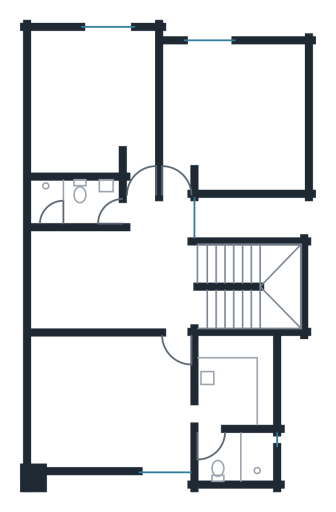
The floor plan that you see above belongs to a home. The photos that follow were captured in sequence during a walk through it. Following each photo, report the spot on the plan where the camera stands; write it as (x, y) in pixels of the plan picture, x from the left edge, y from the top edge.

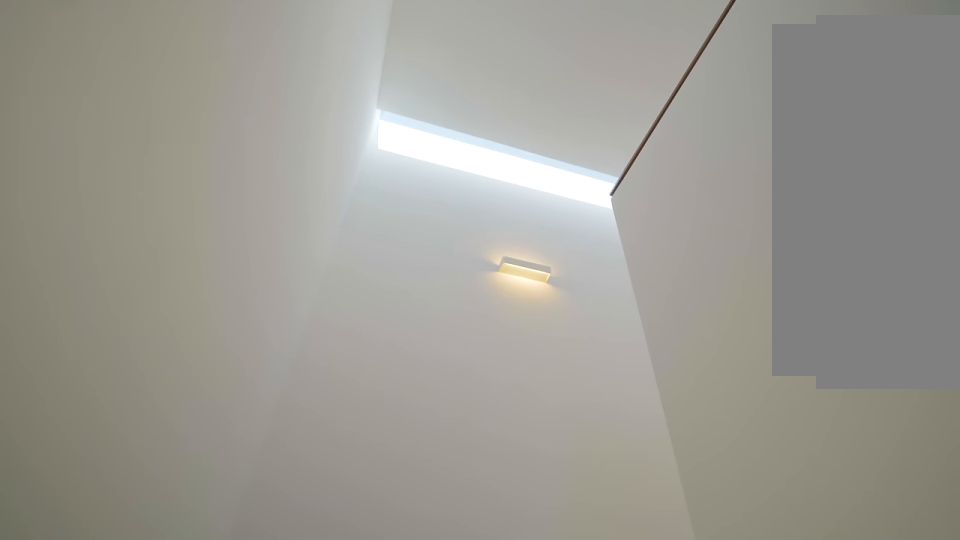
(245, 266)
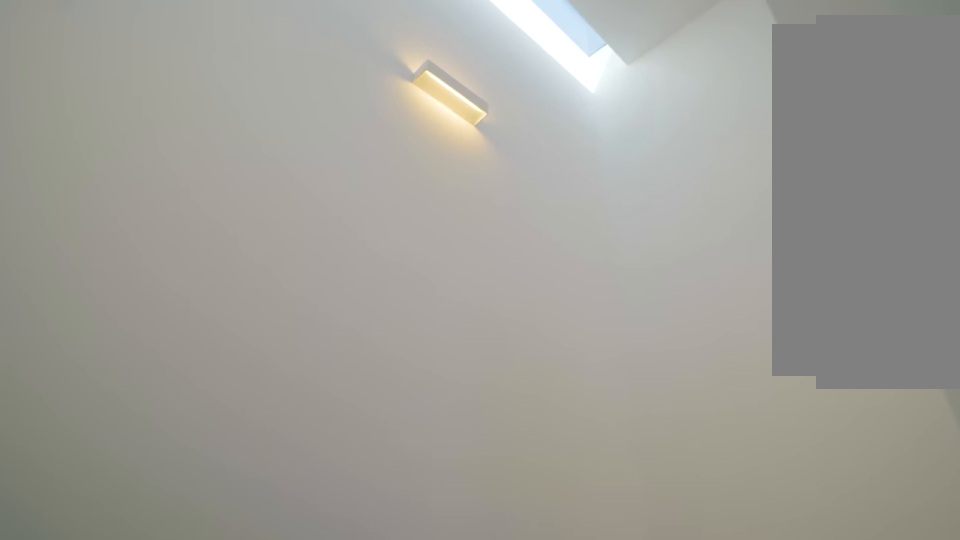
(258, 265)
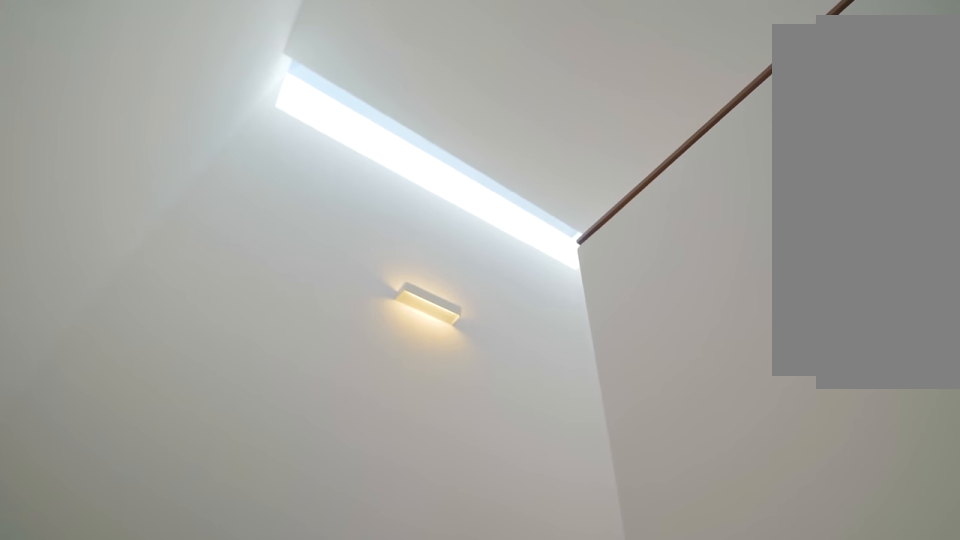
(247, 262)
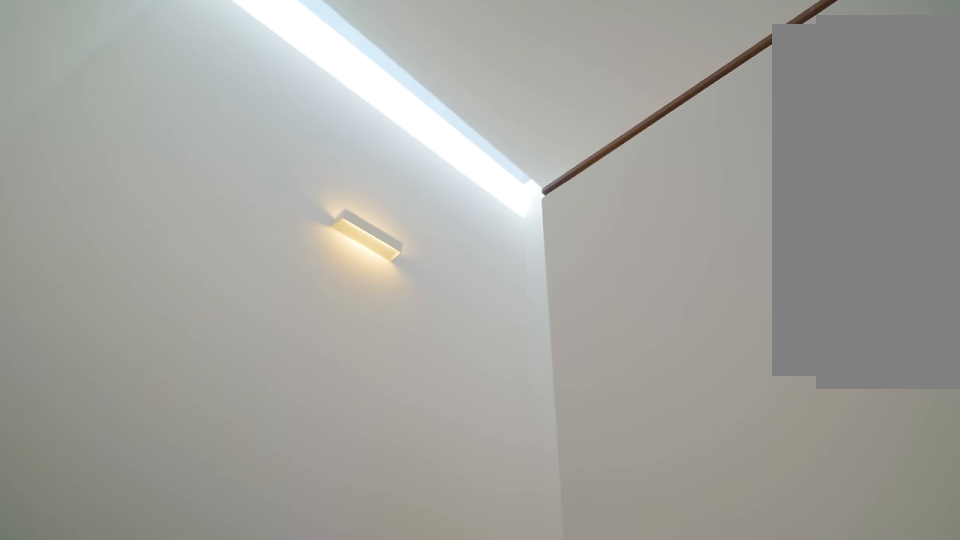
(246, 261)
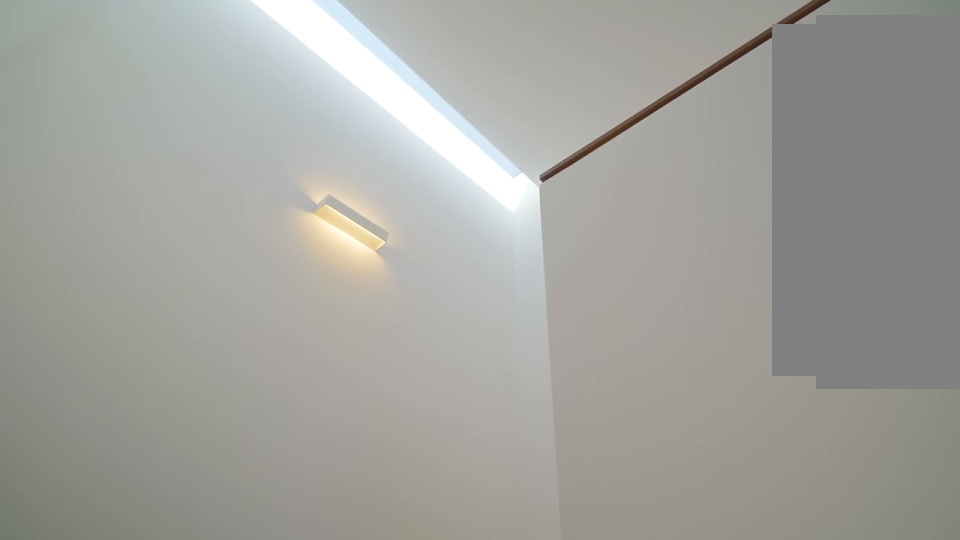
(245, 262)
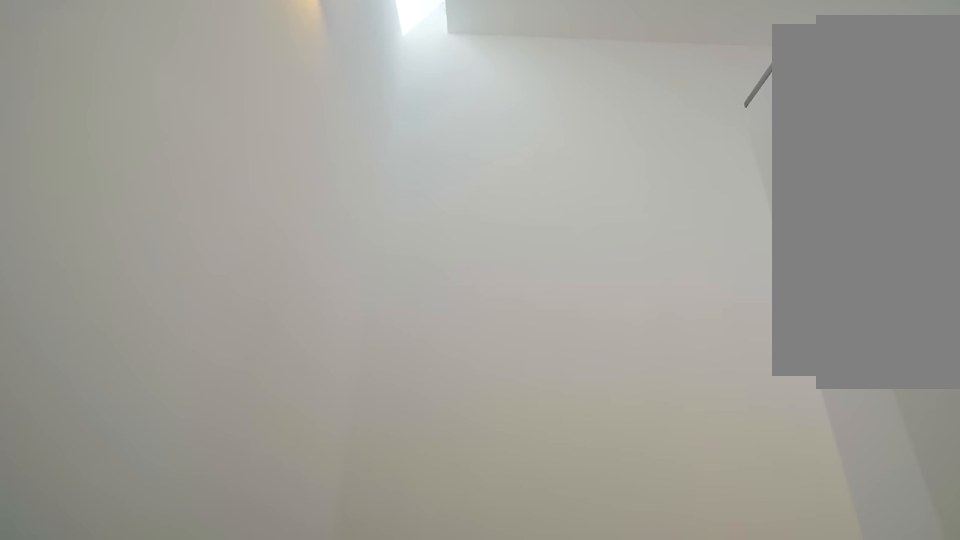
(266, 262)
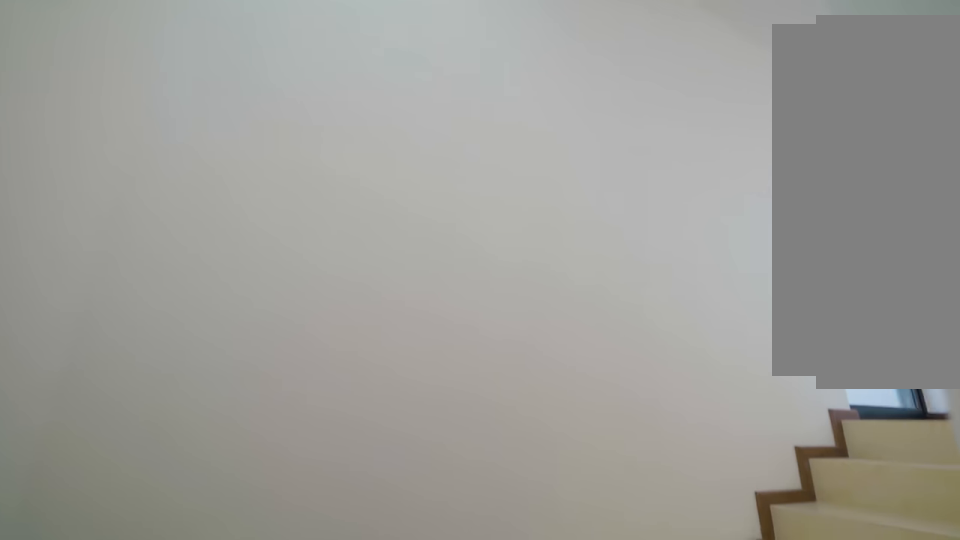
(276, 268)
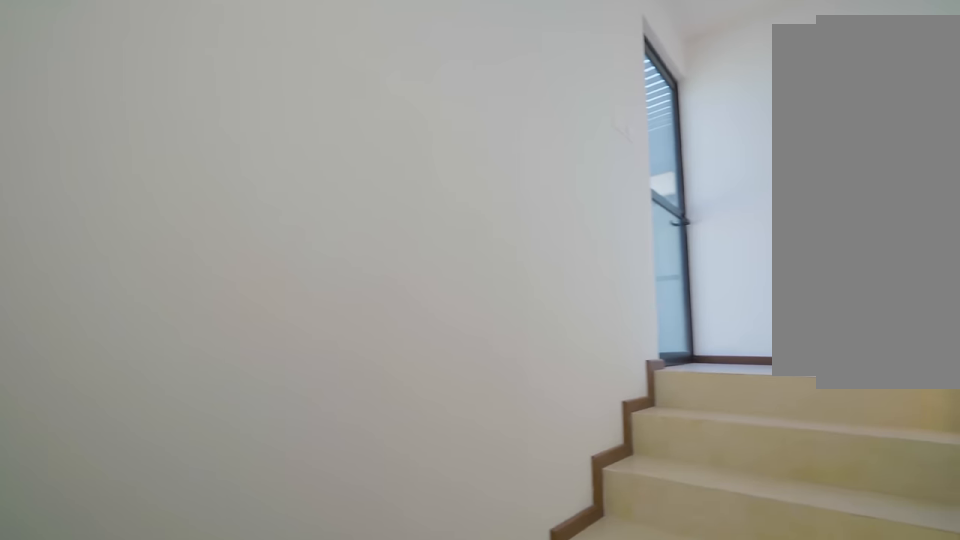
(277, 268)
